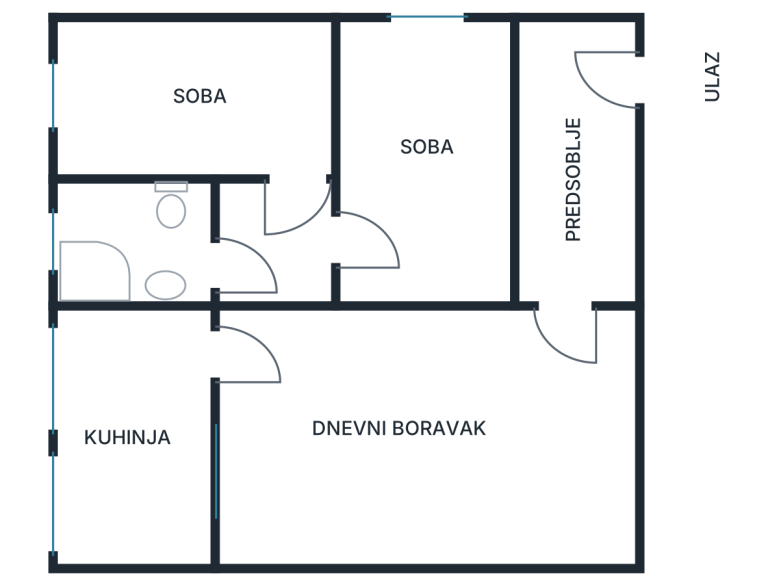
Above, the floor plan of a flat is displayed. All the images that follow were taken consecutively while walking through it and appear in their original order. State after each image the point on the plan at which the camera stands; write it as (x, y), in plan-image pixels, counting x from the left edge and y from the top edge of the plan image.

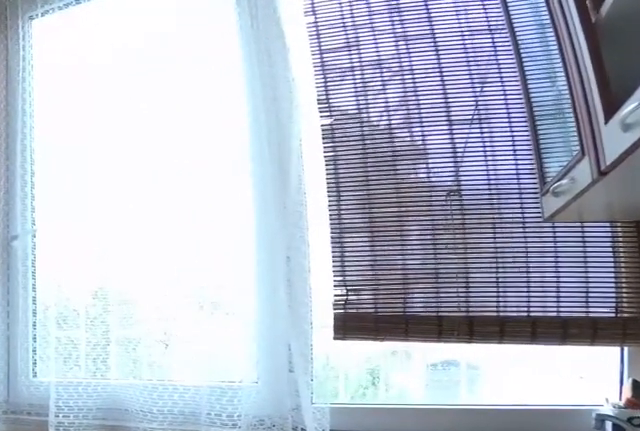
(214, 356)
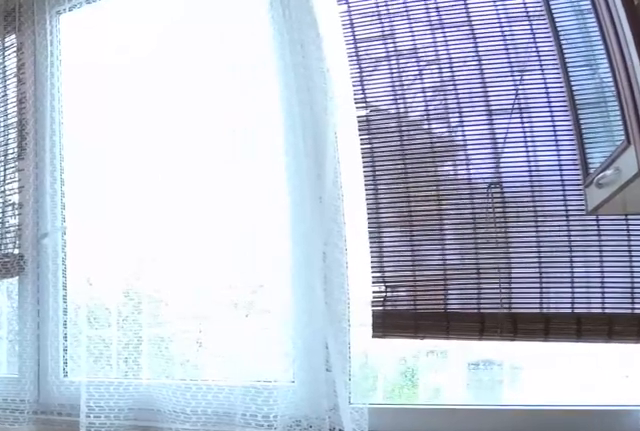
(214, 356)
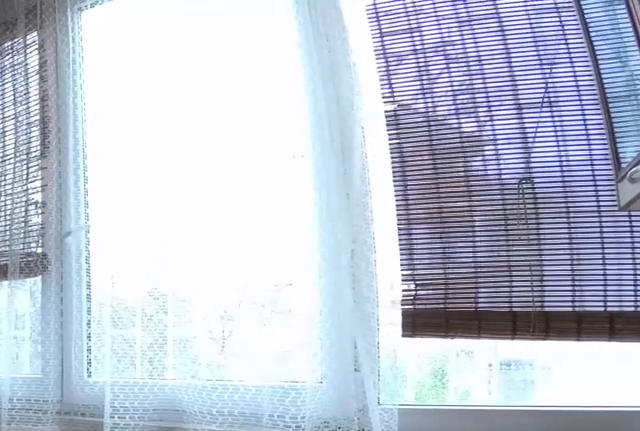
(214, 357)
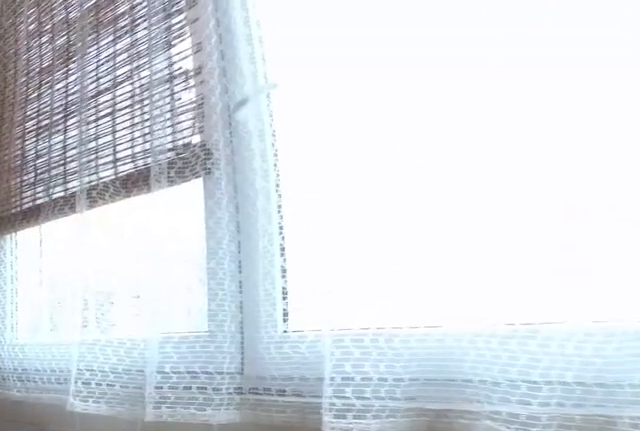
(187, 392)
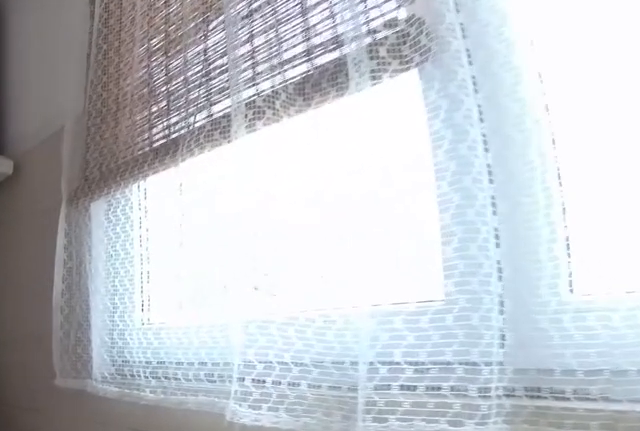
(165, 420)
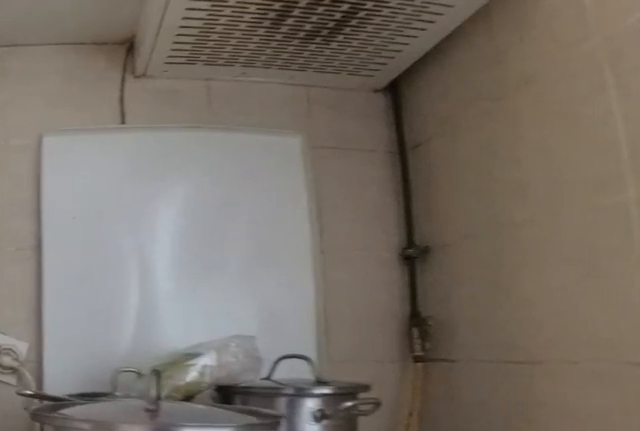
(111, 486)
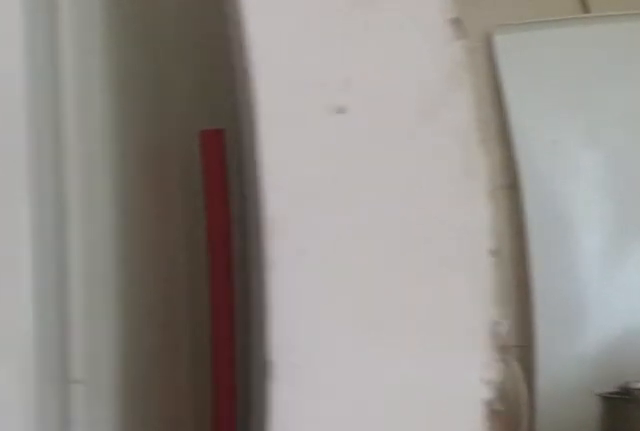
(94, 489)
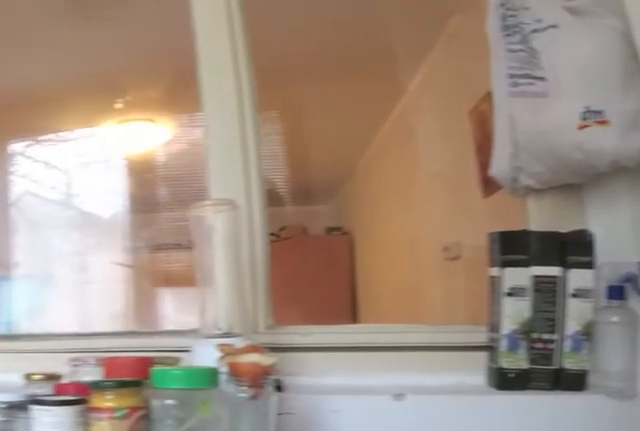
(79, 511)
